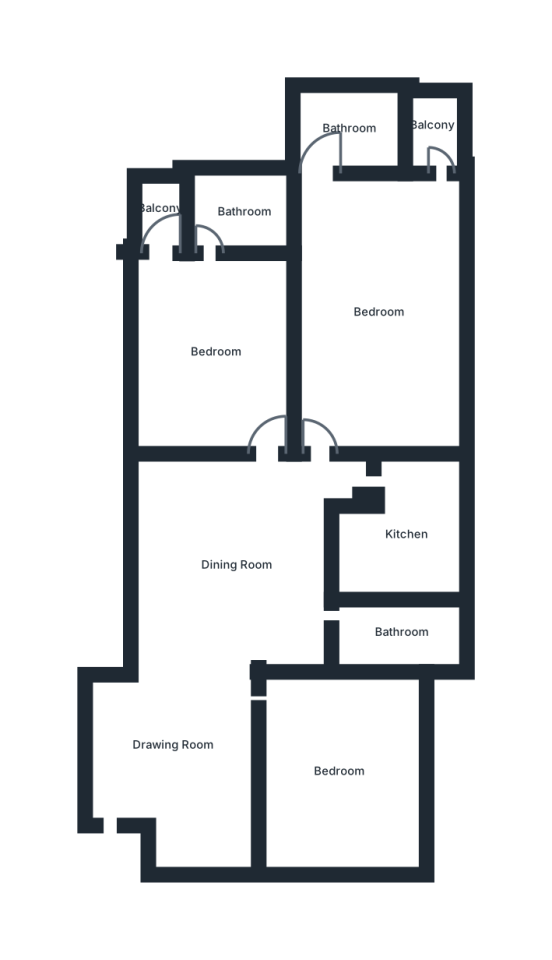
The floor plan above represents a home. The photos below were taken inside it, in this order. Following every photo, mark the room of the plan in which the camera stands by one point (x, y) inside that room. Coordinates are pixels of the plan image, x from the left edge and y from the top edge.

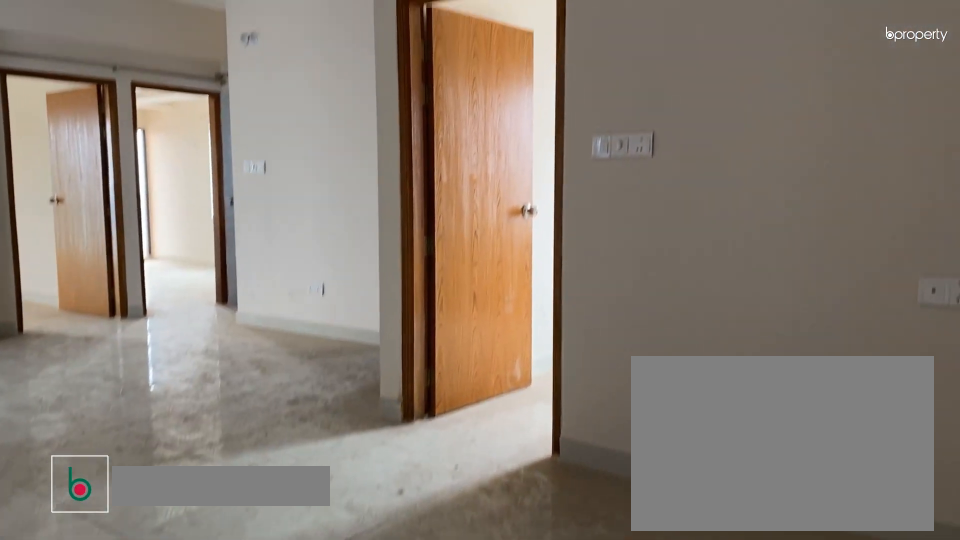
(174, 748)
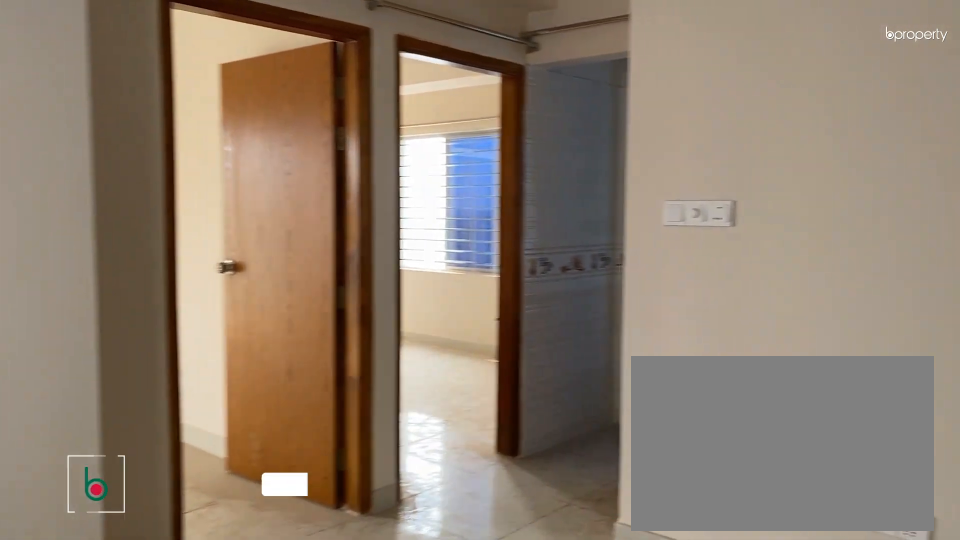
(239, 566)
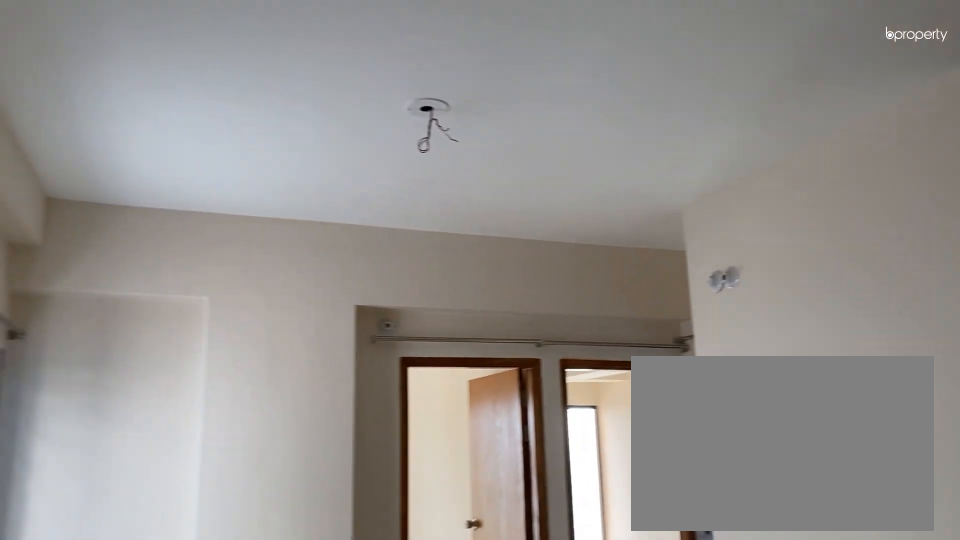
(239, 566)
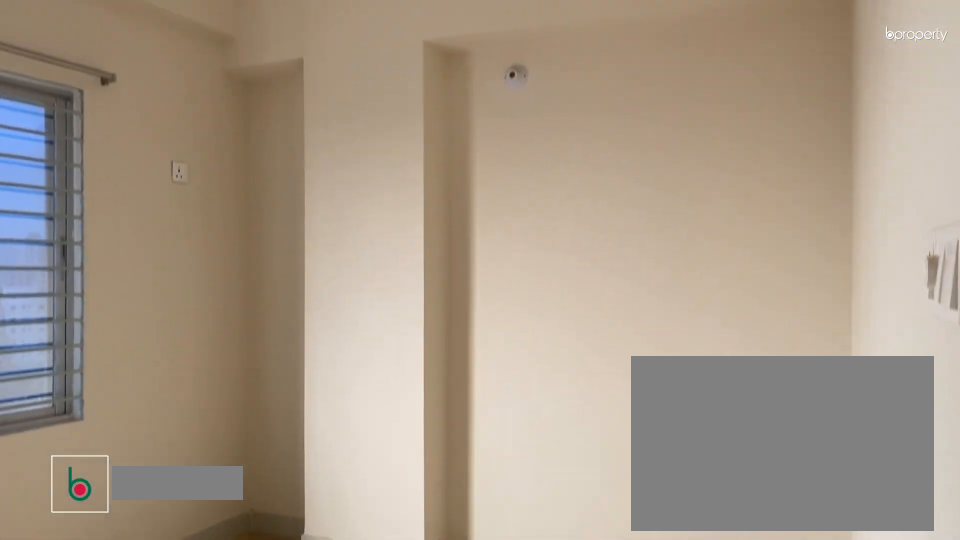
(343, 772)
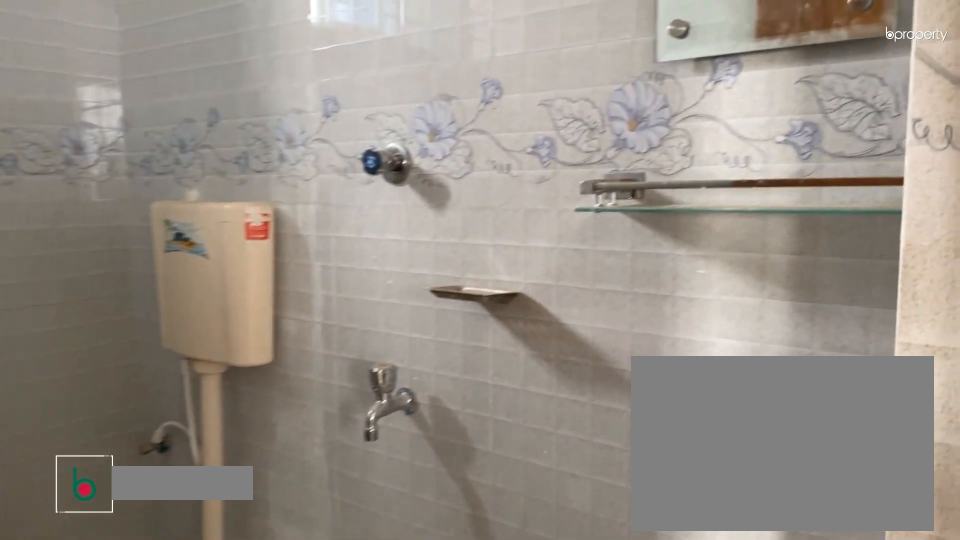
(401, 634)
